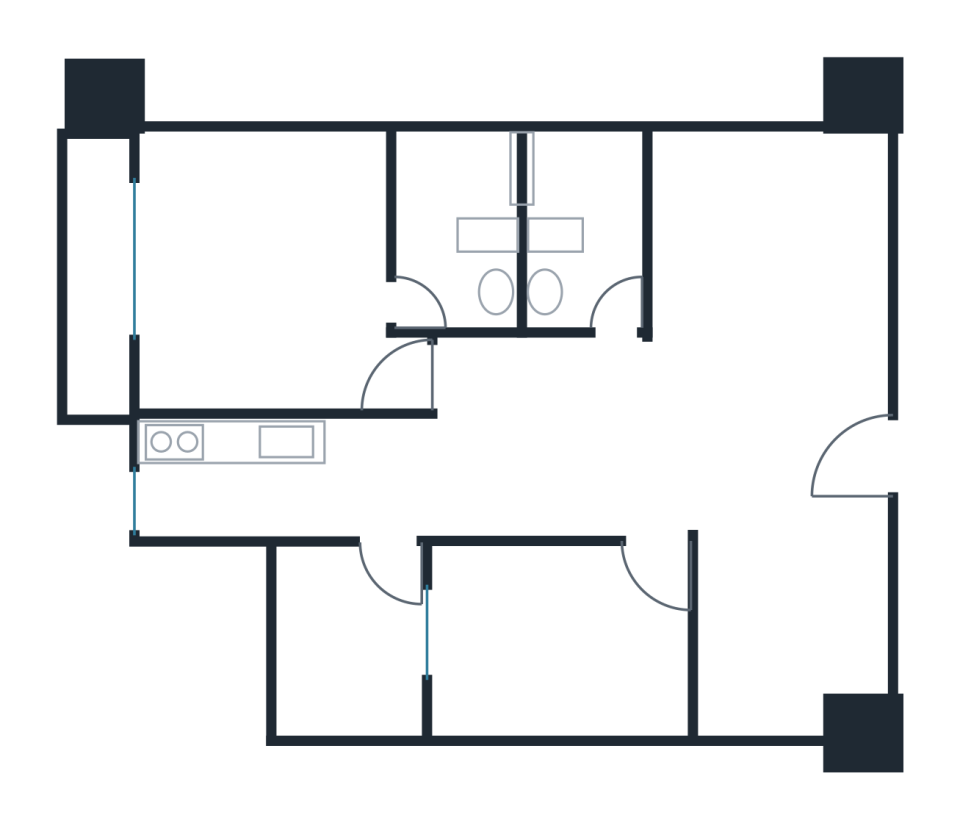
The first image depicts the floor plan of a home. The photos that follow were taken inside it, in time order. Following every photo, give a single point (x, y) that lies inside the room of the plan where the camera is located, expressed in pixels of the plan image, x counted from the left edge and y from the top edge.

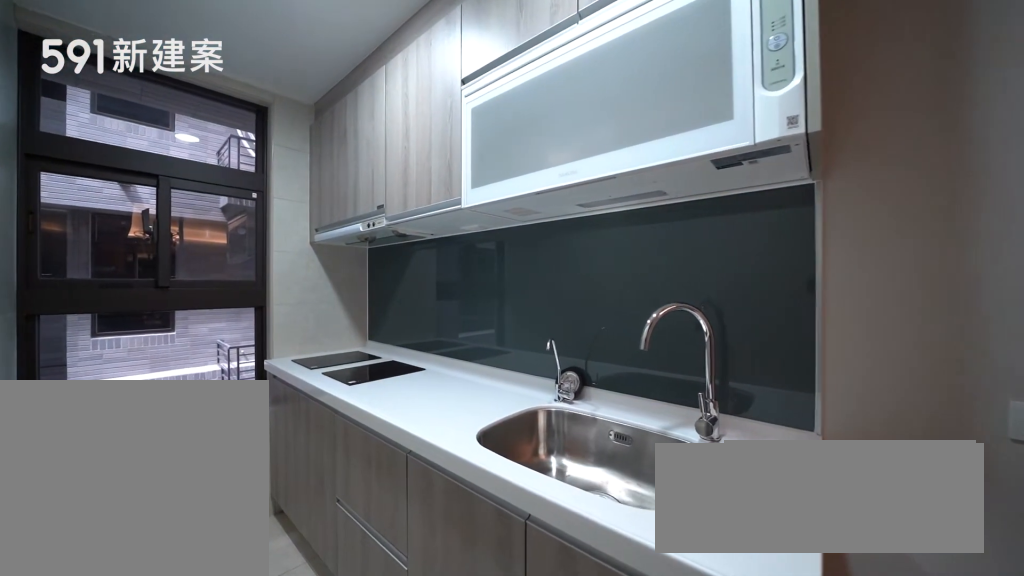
(273, 477)
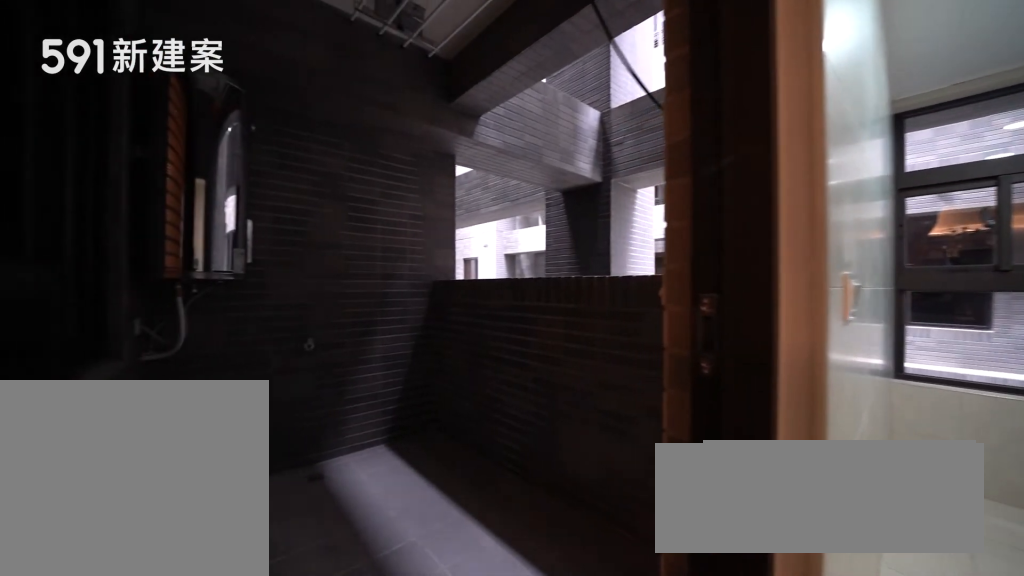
(347, 647)
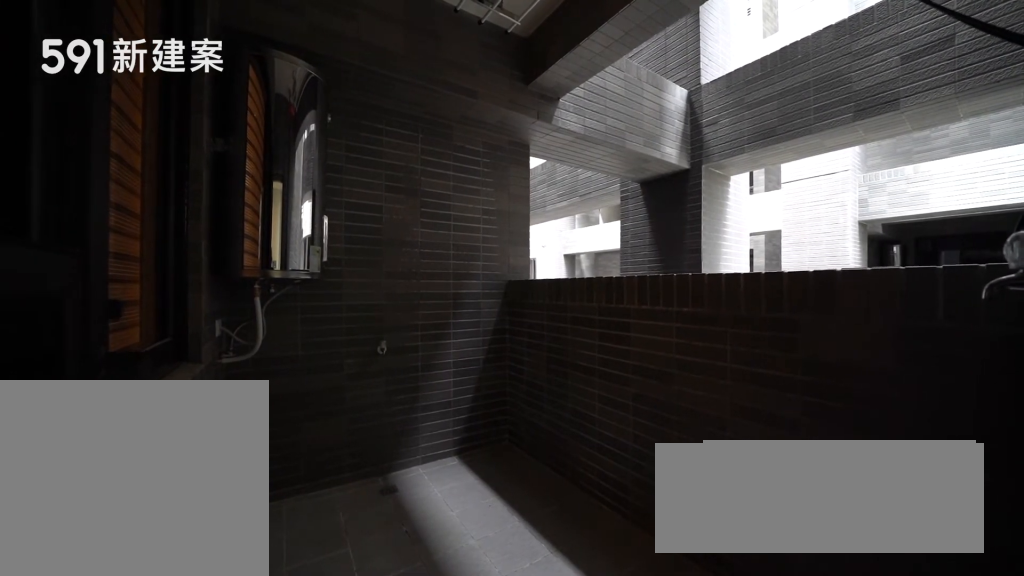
(347, 647)
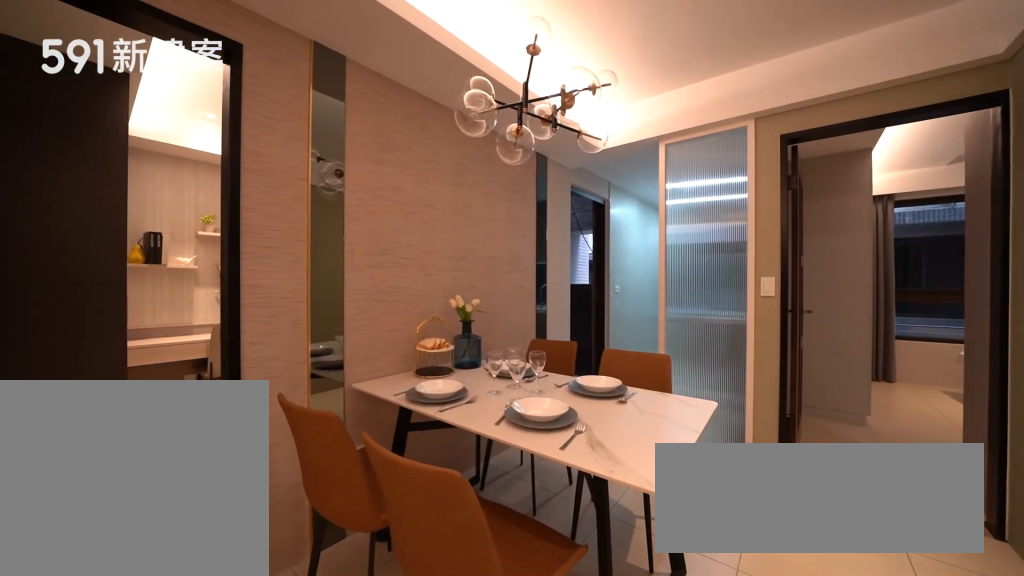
(538, 466)
